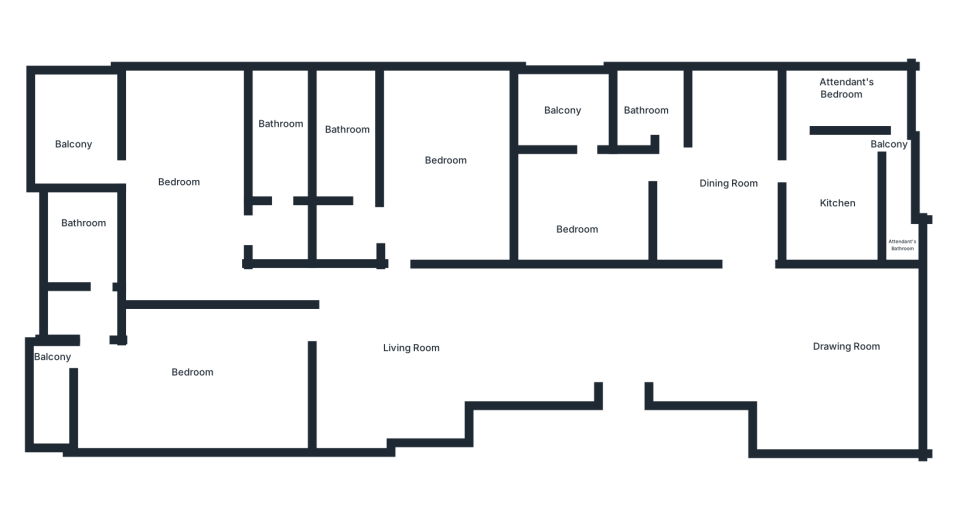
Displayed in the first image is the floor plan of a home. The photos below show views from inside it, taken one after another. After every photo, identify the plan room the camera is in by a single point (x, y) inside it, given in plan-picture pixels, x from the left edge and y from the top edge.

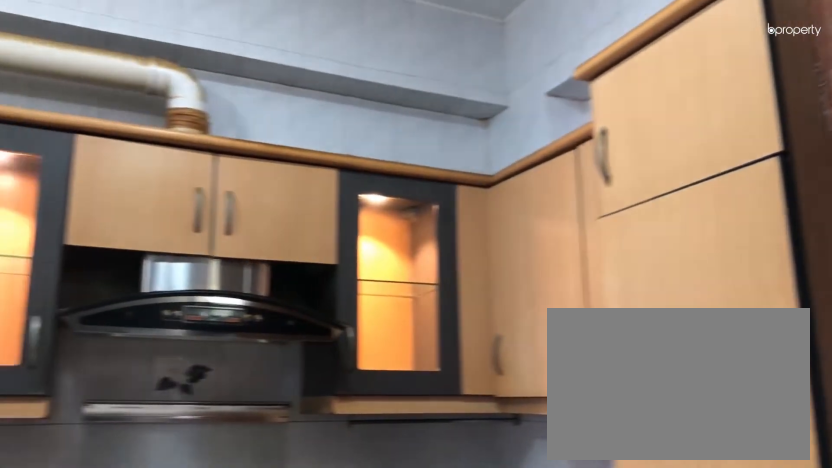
(823, 183)
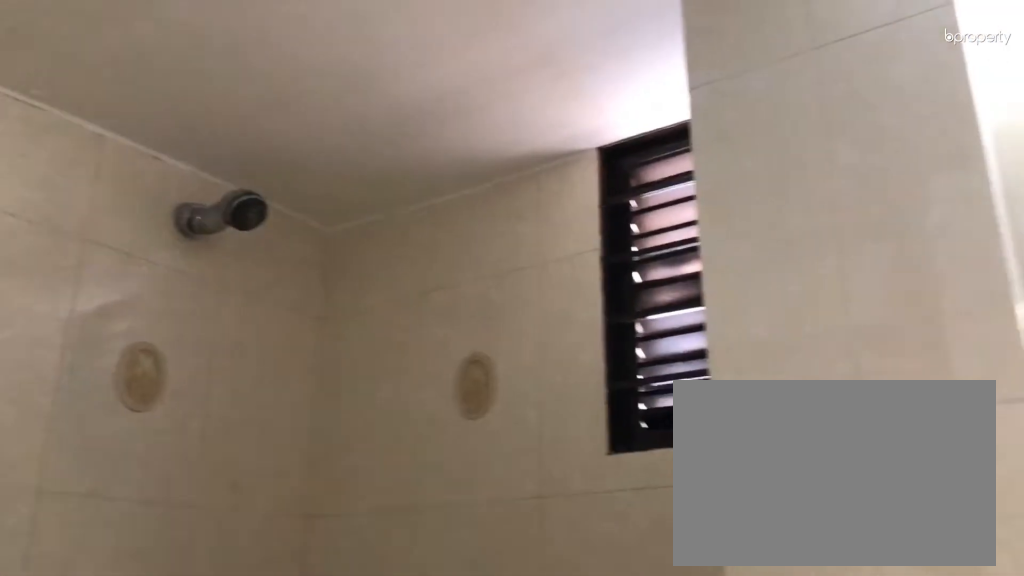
(659, 112)
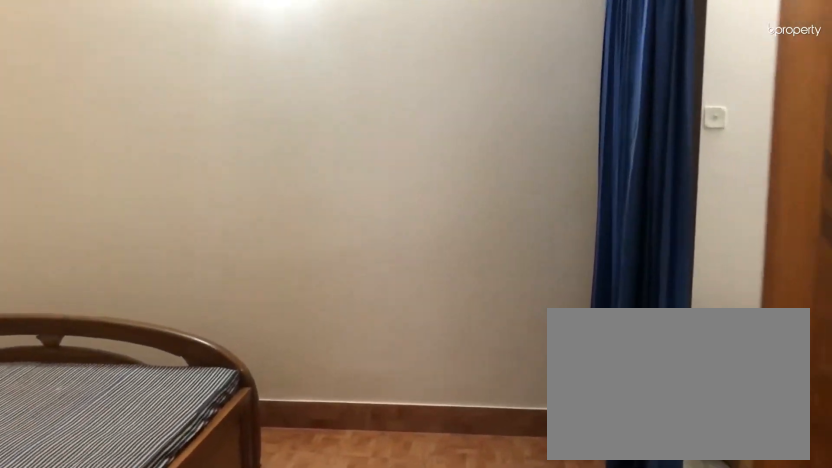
(596, 188)
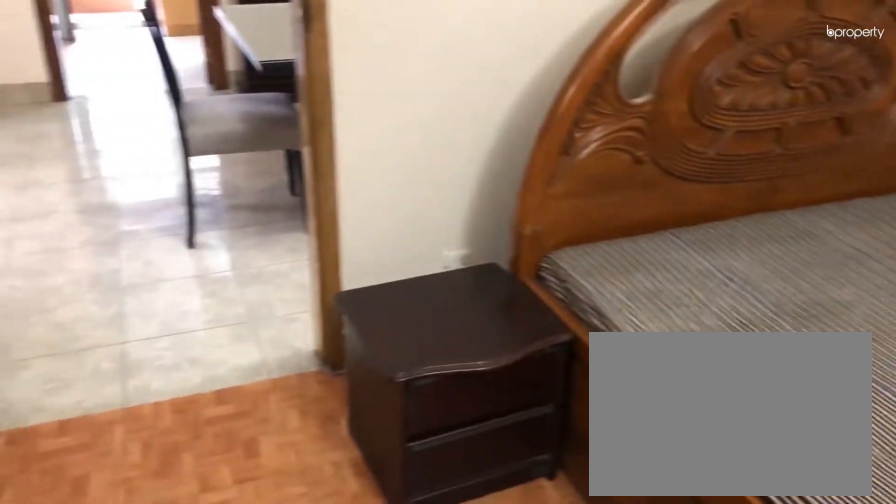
(603, 181)
